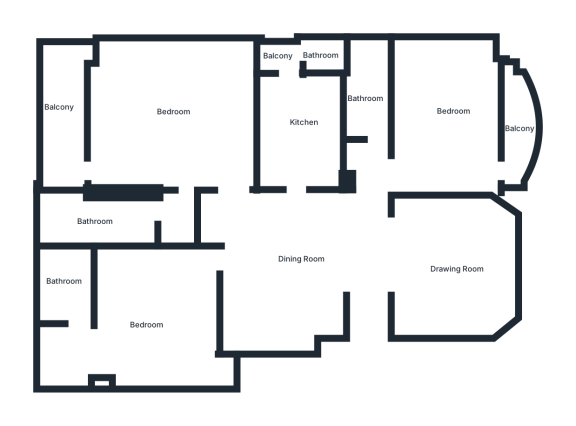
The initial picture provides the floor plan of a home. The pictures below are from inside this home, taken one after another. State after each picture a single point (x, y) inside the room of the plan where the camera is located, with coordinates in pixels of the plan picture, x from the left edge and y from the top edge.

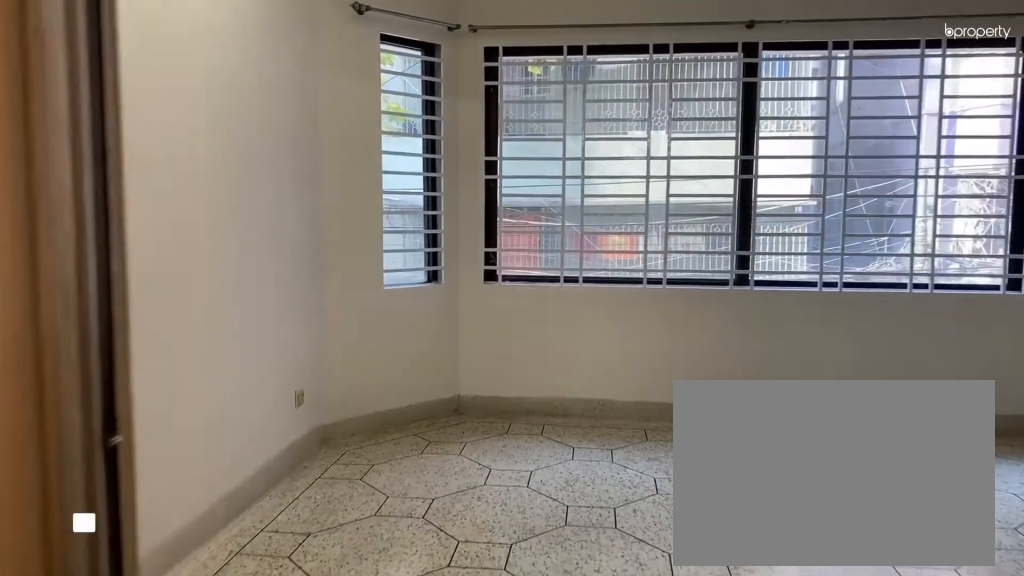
(405, 267)
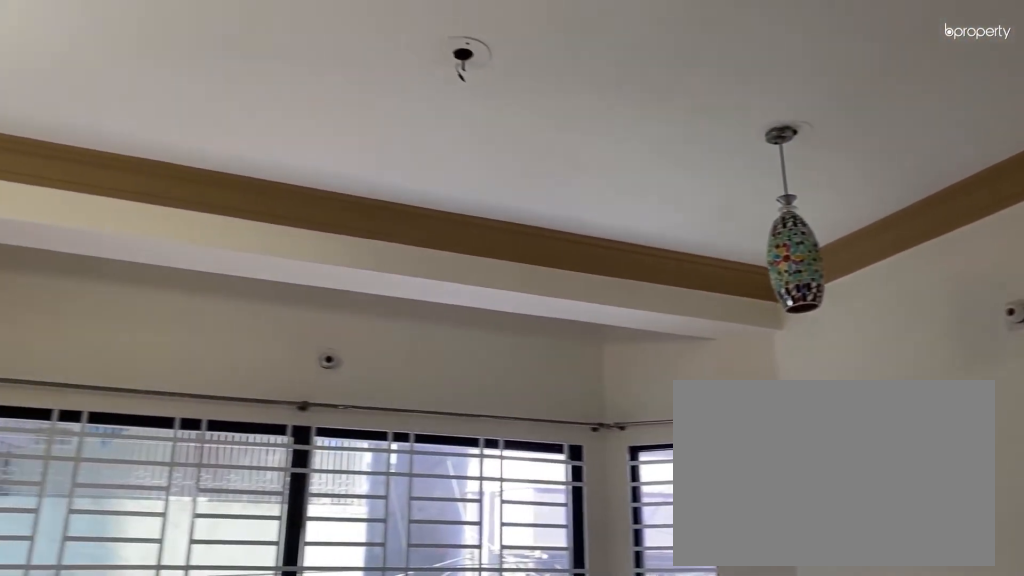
(459, 267)
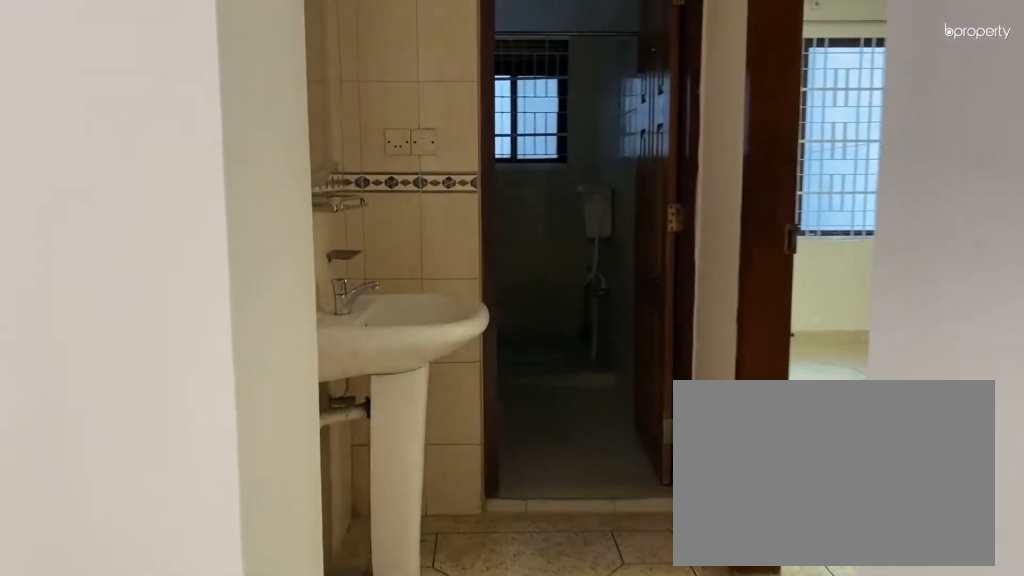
(366, 170)
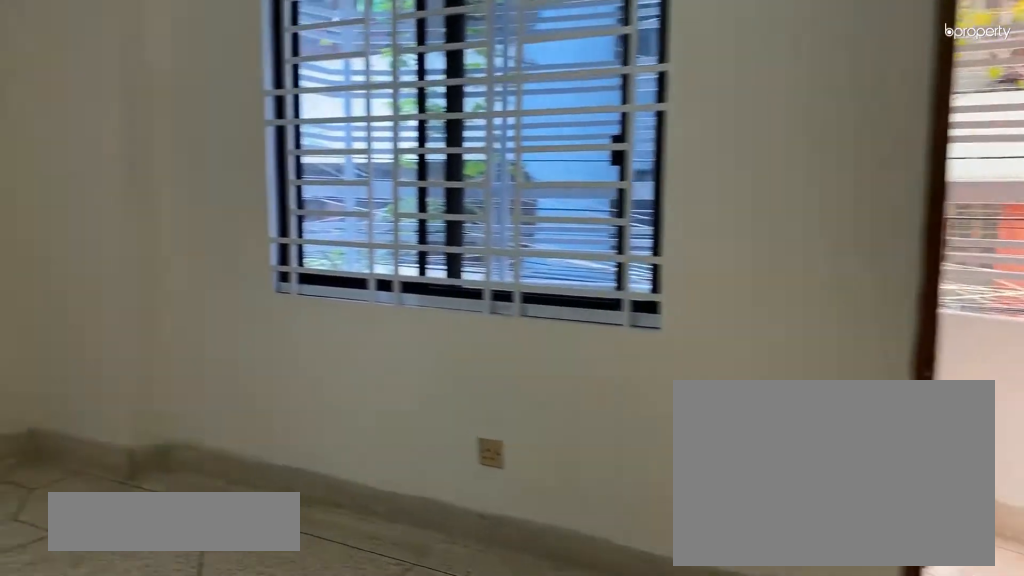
(445, 110)
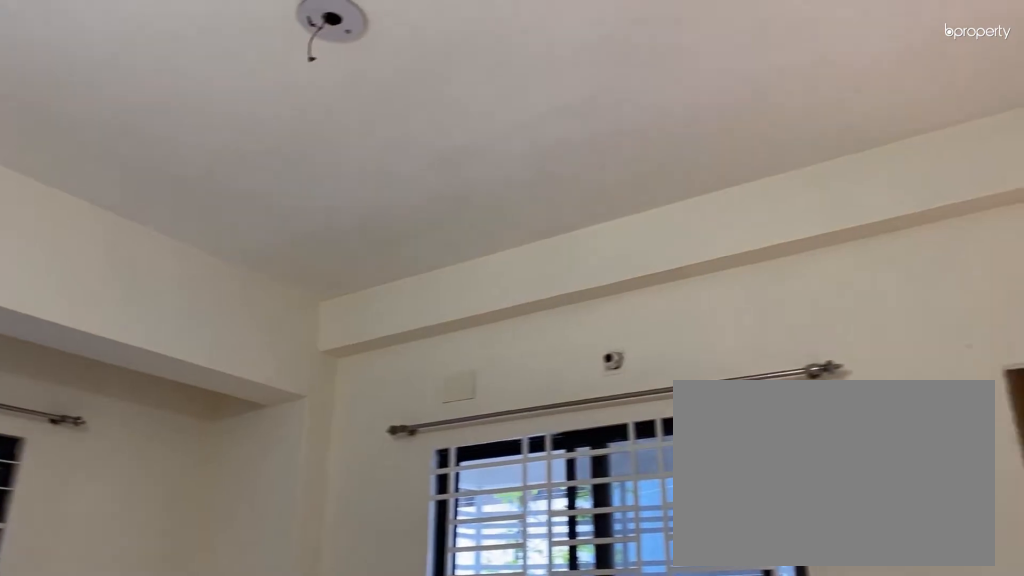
(445, 110)
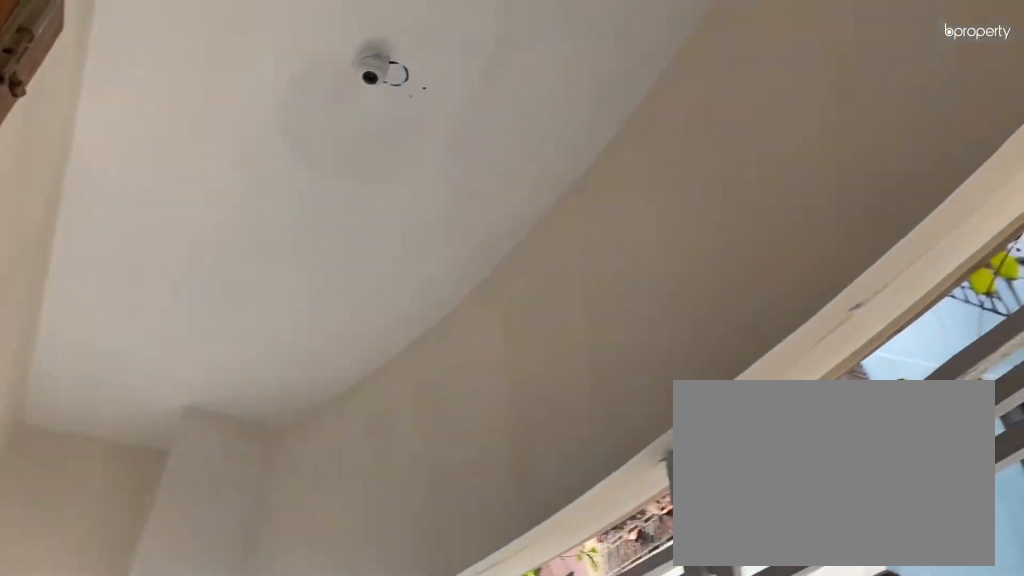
(516, 131)
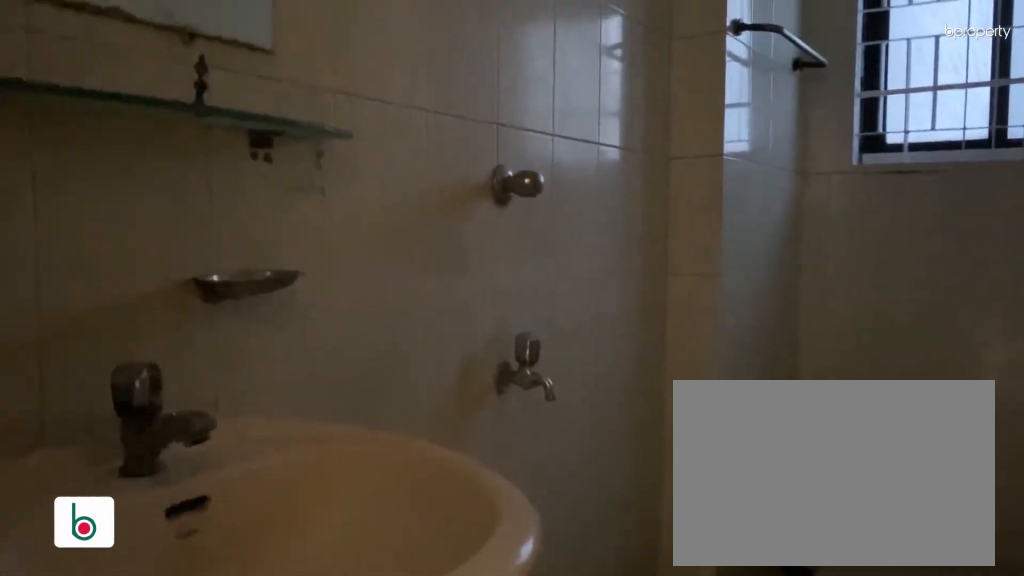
(363, 107)
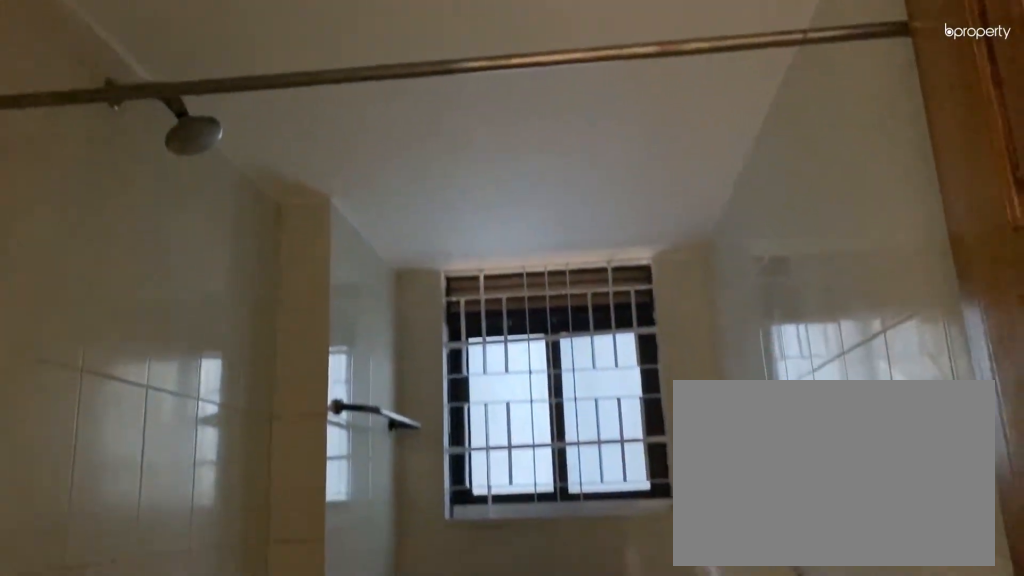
(363, 107)
